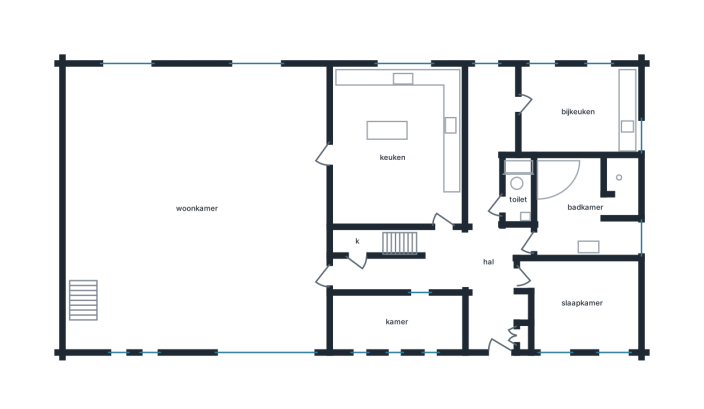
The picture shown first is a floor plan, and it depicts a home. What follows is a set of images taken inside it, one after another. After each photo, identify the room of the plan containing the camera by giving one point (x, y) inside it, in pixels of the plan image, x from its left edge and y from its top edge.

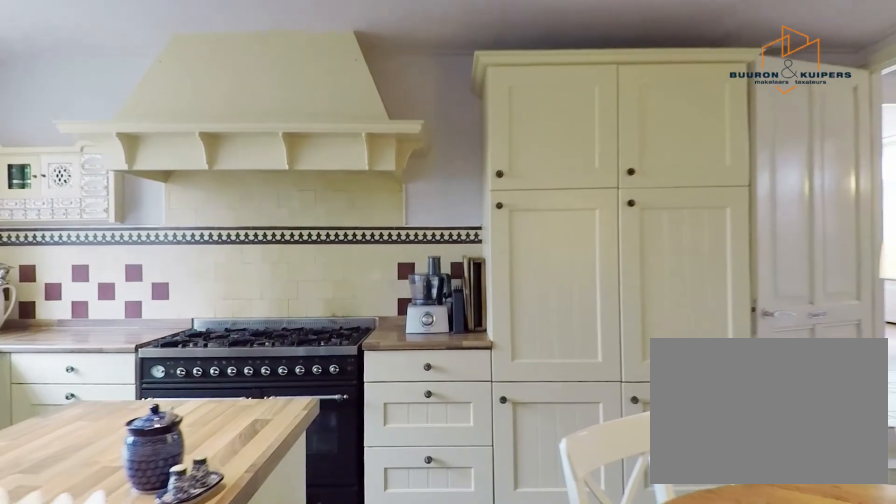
(394, 148)
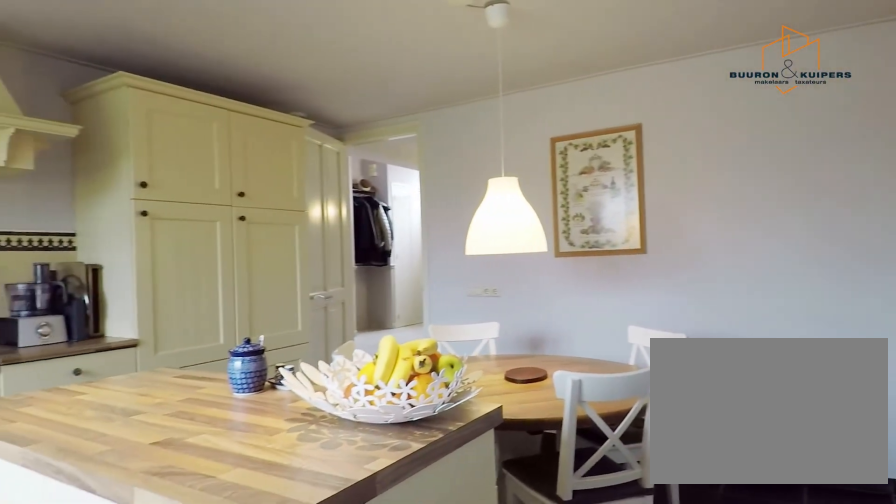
(394, 148)
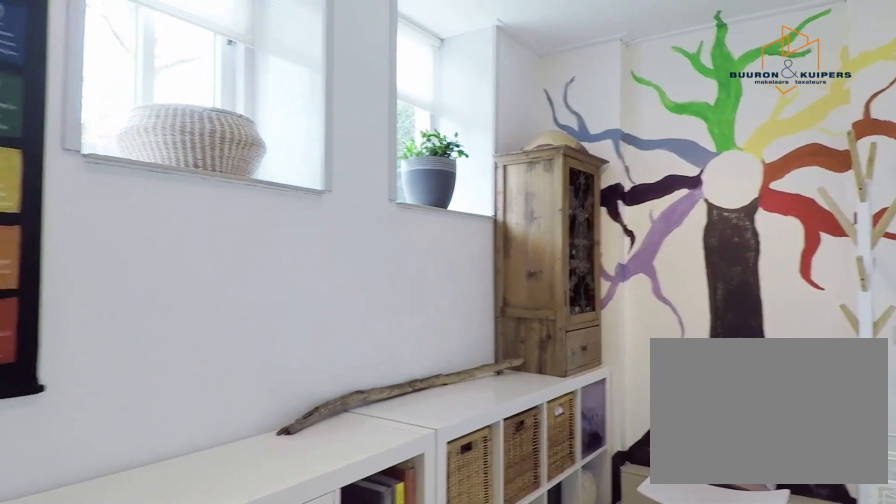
(396, 322)
